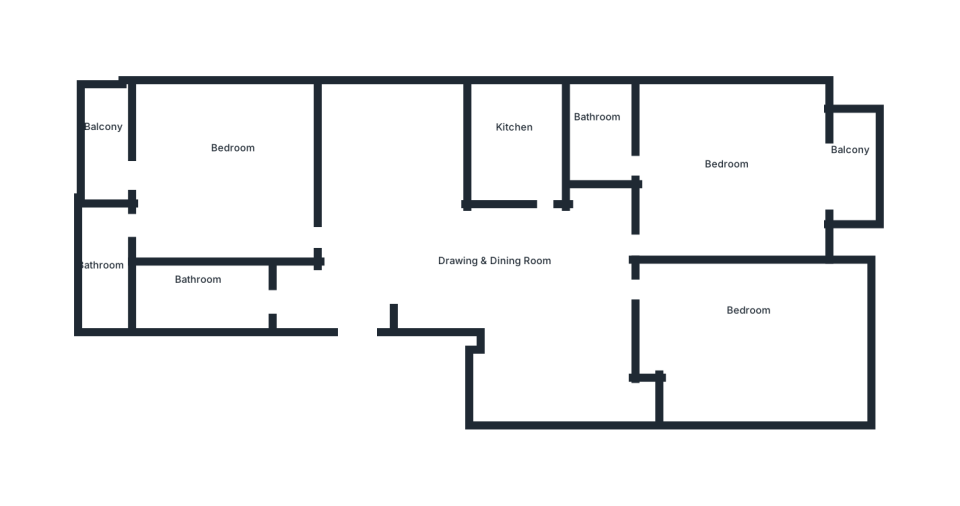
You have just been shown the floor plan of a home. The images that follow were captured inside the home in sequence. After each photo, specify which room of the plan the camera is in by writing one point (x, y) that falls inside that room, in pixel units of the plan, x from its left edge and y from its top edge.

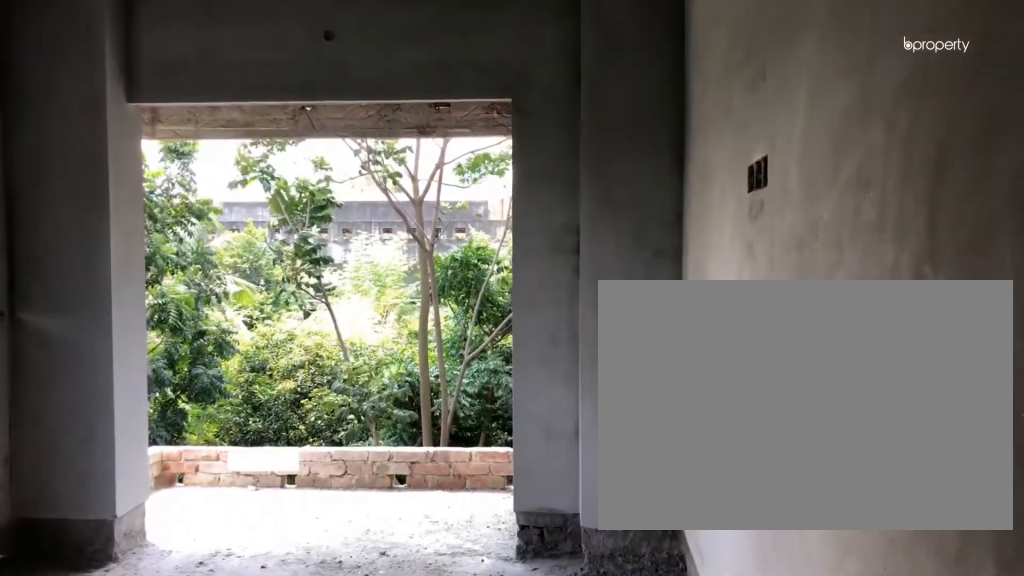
(723, 167)
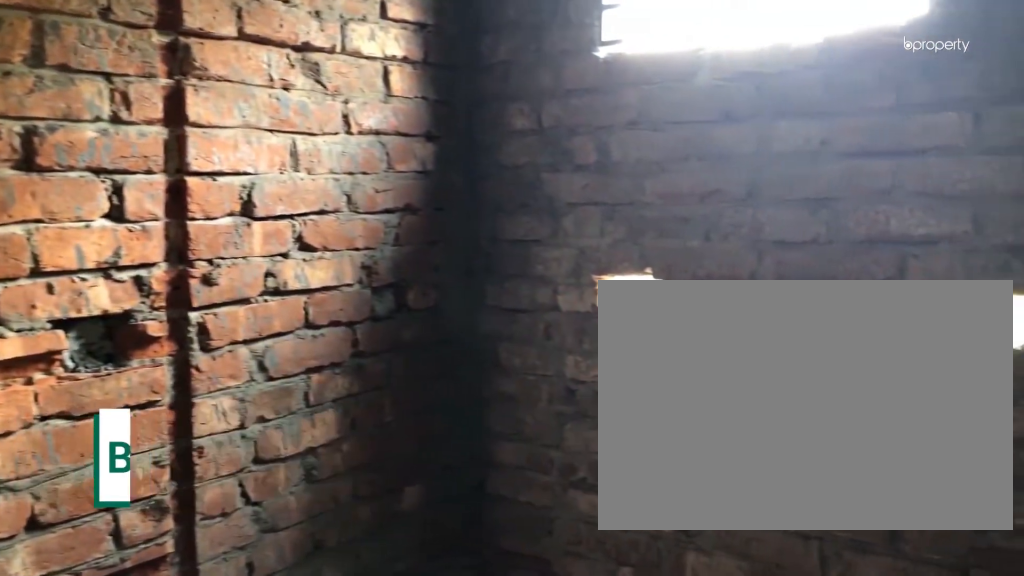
(597, 129)
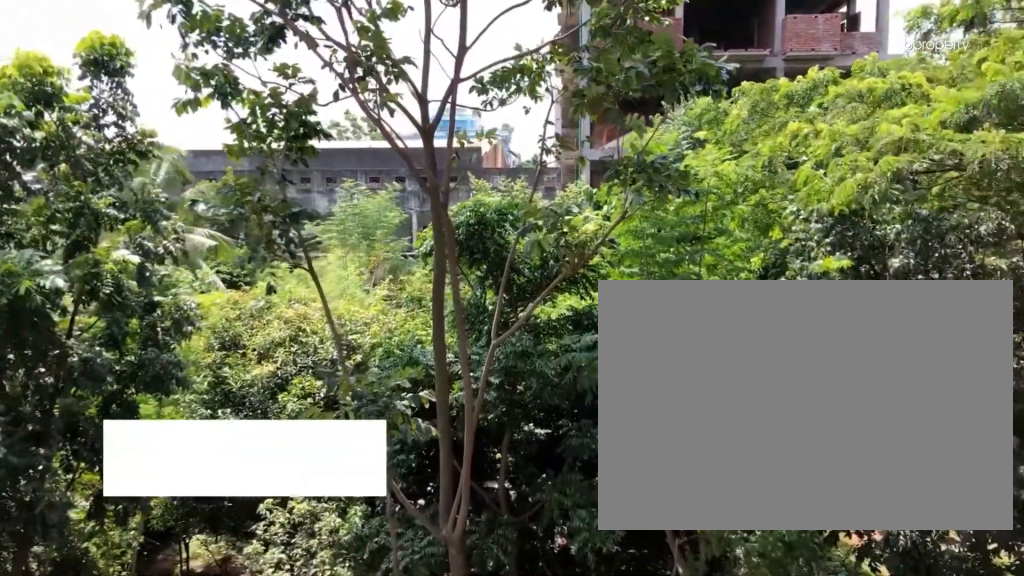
(844, 156)
